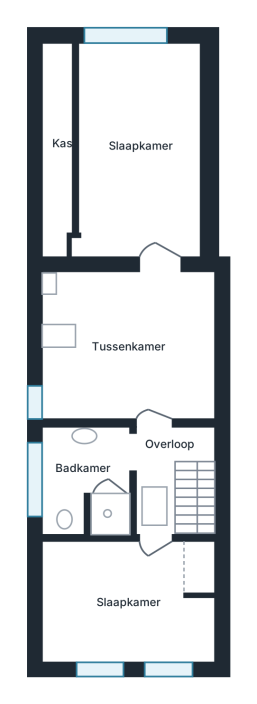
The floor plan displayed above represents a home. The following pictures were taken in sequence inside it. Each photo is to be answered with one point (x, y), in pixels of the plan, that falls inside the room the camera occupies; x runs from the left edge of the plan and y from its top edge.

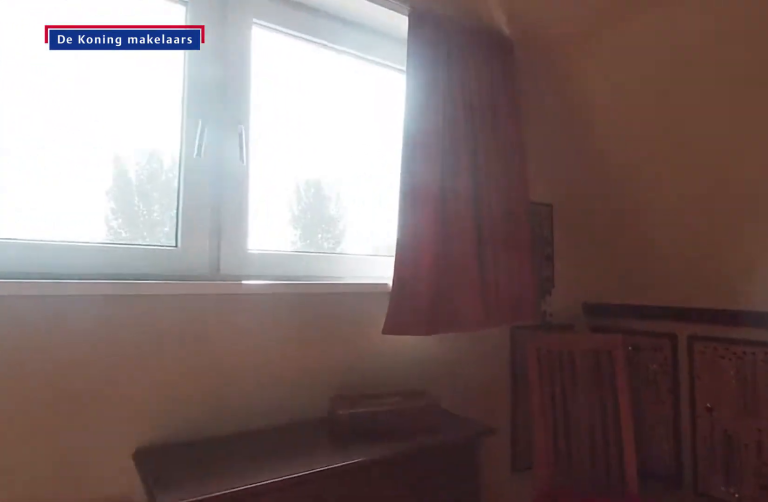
(134, 247)
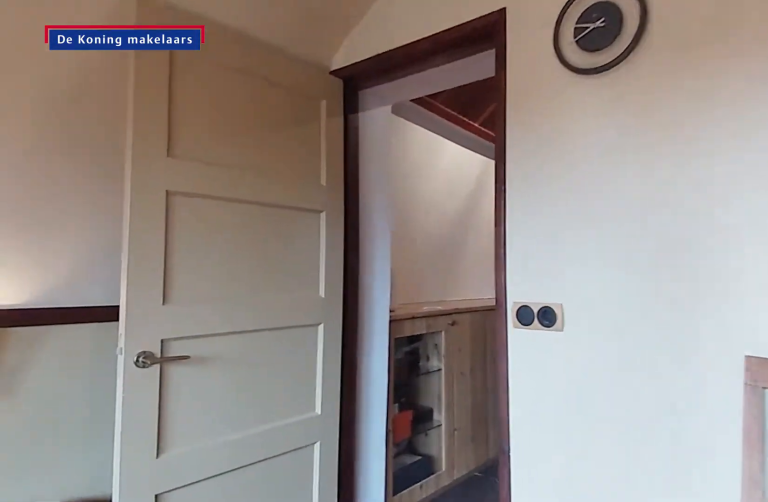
(134, 247)
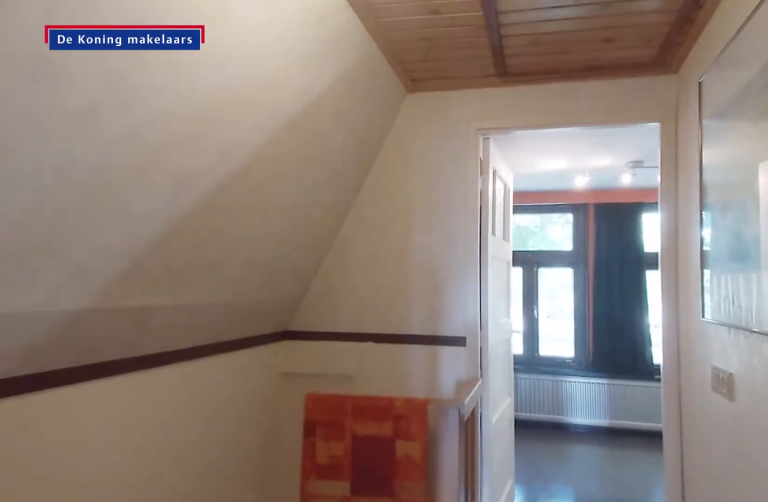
(162, 468)
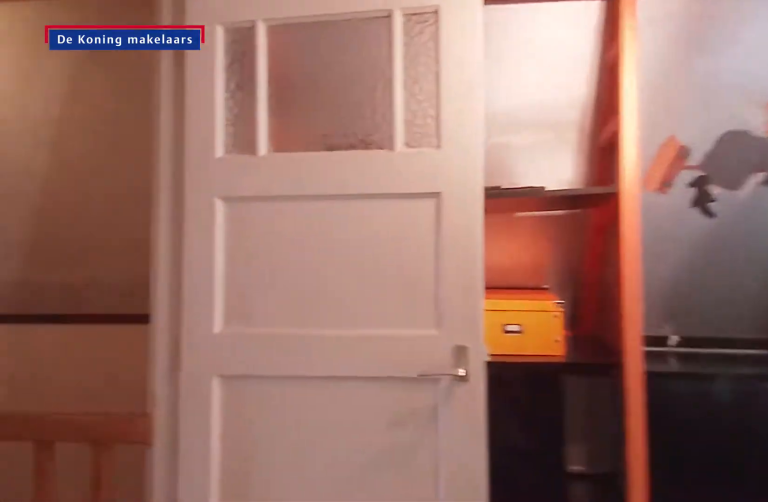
(128, 601)
